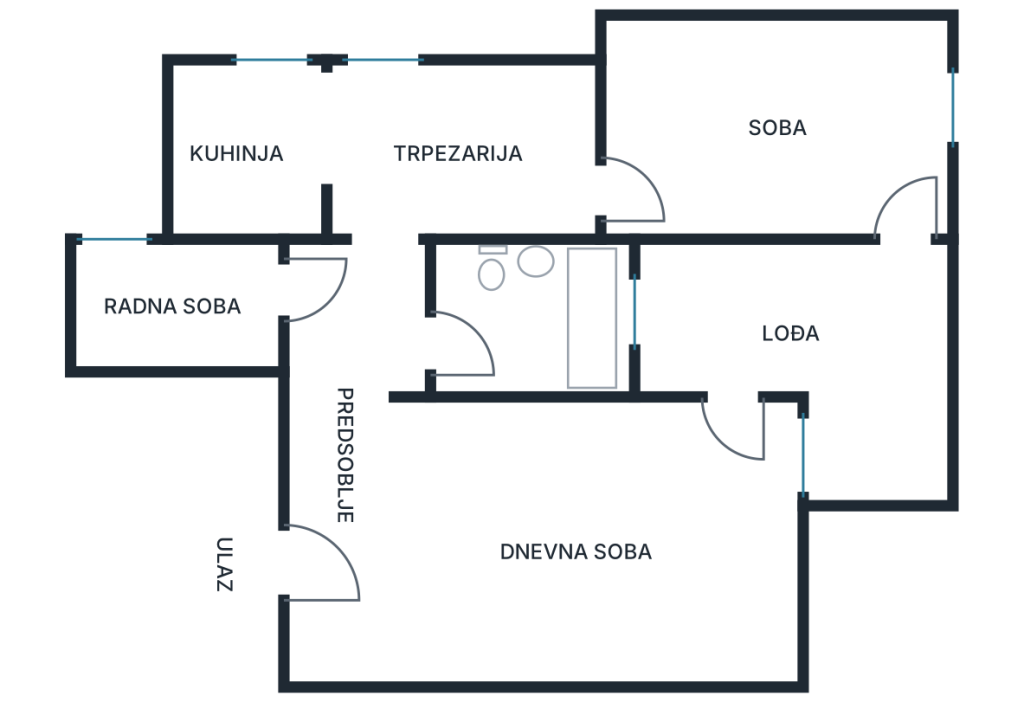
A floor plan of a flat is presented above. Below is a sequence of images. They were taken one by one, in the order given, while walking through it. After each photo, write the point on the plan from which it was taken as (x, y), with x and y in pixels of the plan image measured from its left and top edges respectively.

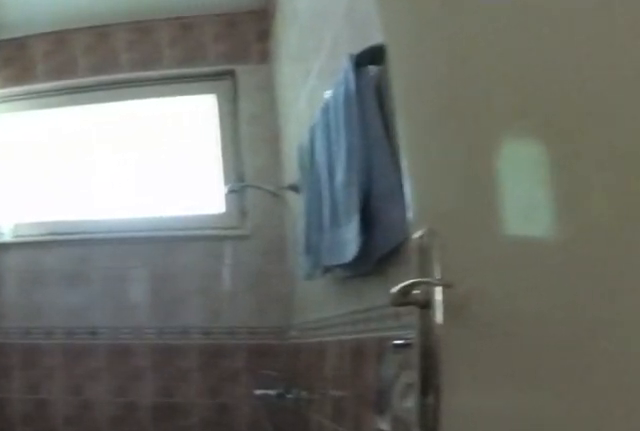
(441, 357)
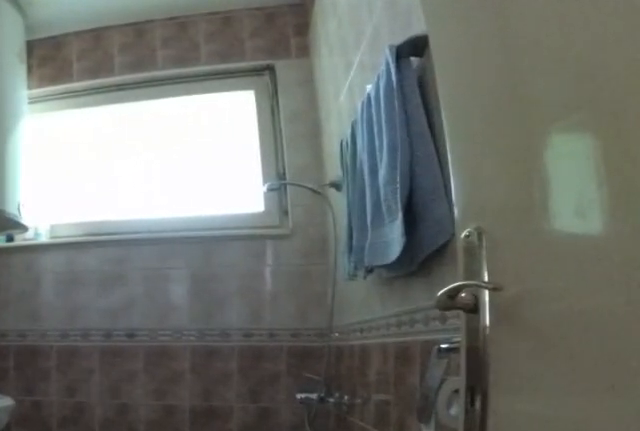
(452, 358)
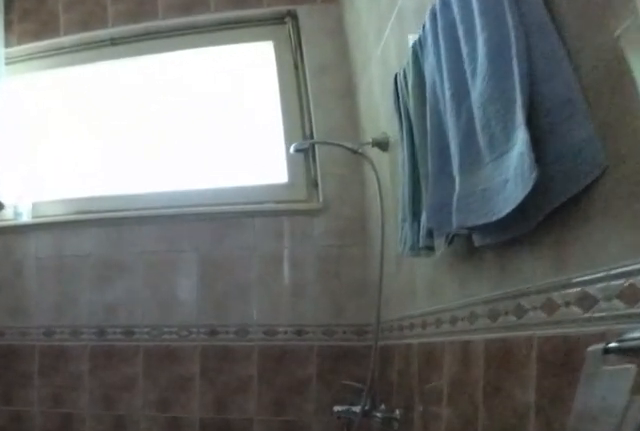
(492, 358)
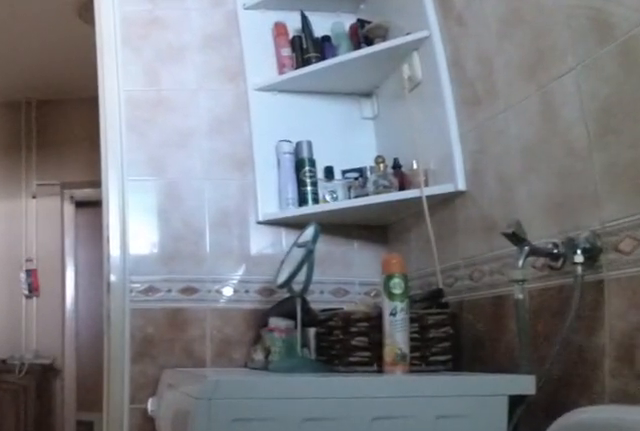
(605, 361)
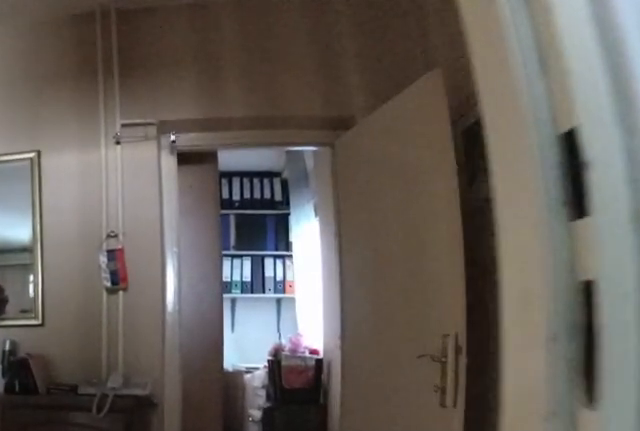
(498, 356)
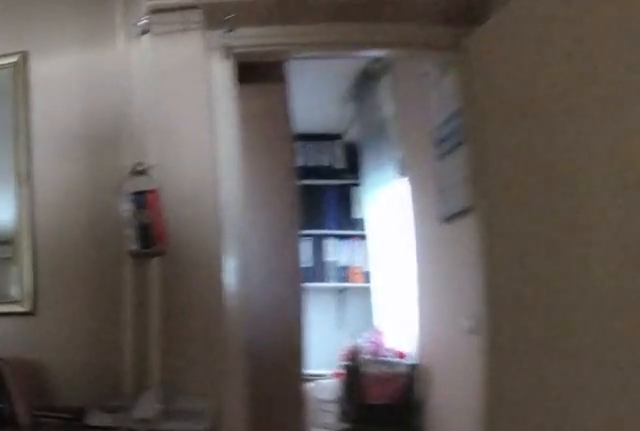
(417, 359)
